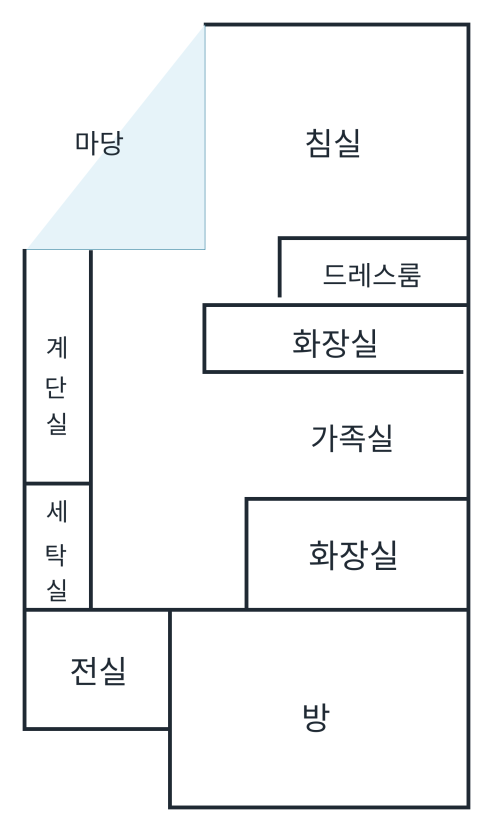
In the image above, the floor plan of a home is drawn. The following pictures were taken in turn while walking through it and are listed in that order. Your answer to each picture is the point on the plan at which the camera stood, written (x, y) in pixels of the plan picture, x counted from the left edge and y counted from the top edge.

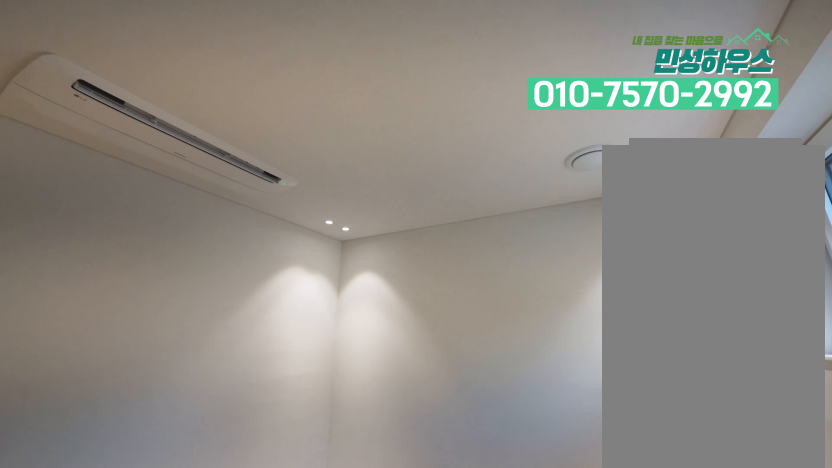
(298, 784)
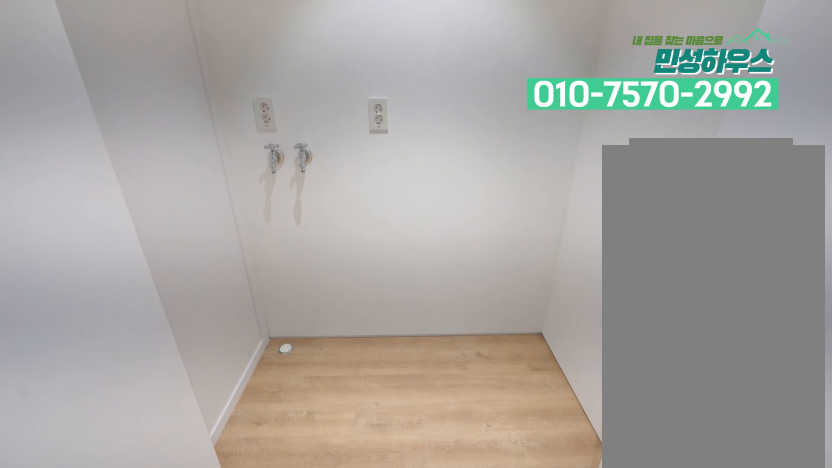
(107, 580)
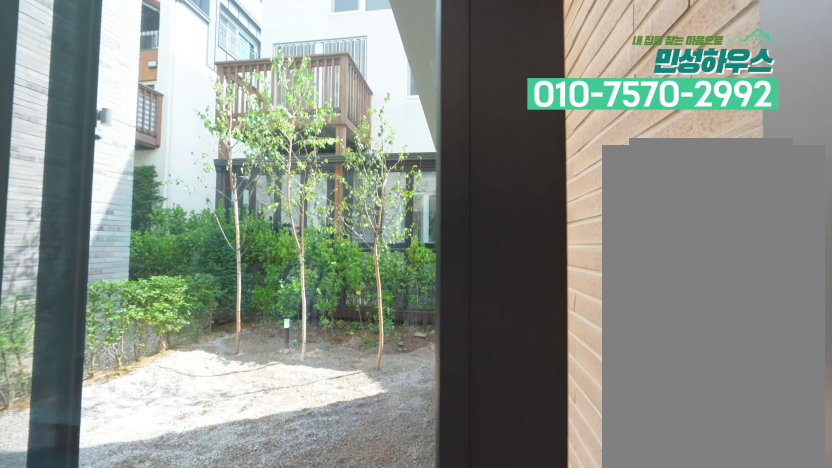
(165, 286)
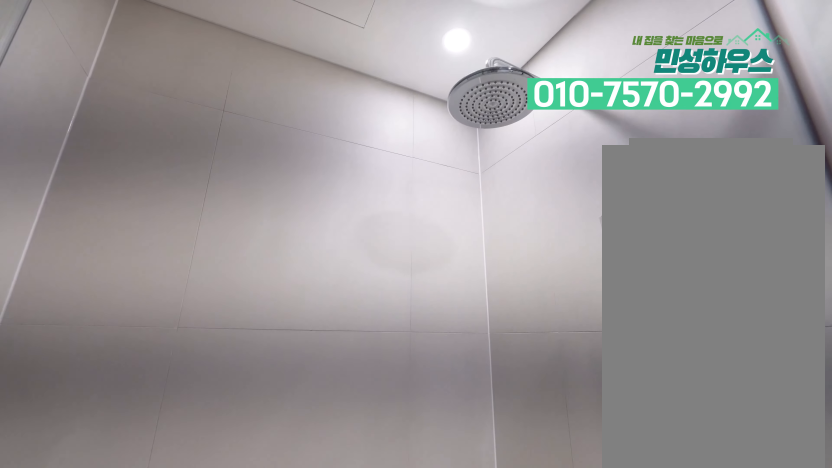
(420, 343)
